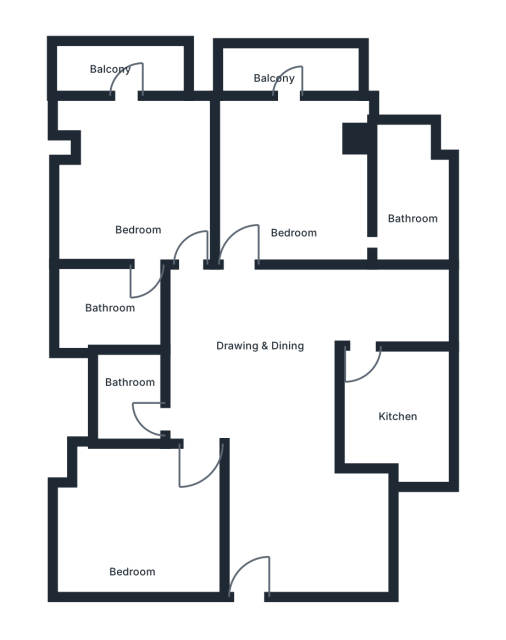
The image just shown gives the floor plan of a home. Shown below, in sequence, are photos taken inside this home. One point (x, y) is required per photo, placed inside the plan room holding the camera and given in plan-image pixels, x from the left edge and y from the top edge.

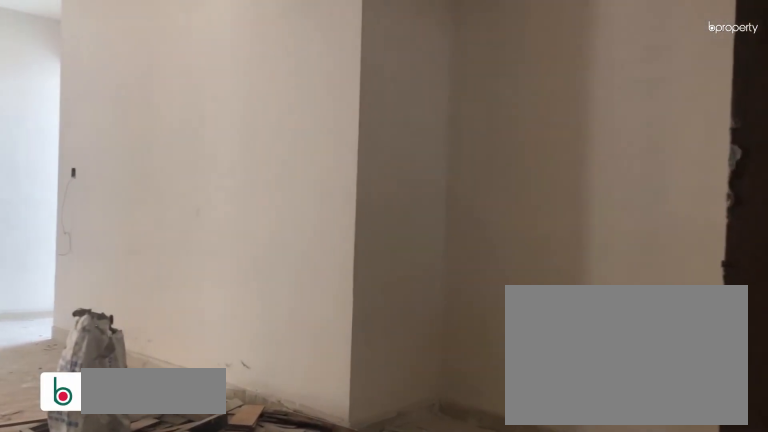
(255, 393)
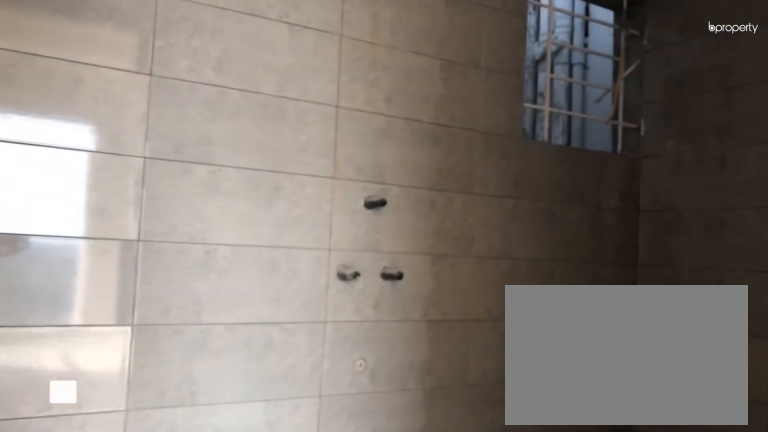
(85, 323)
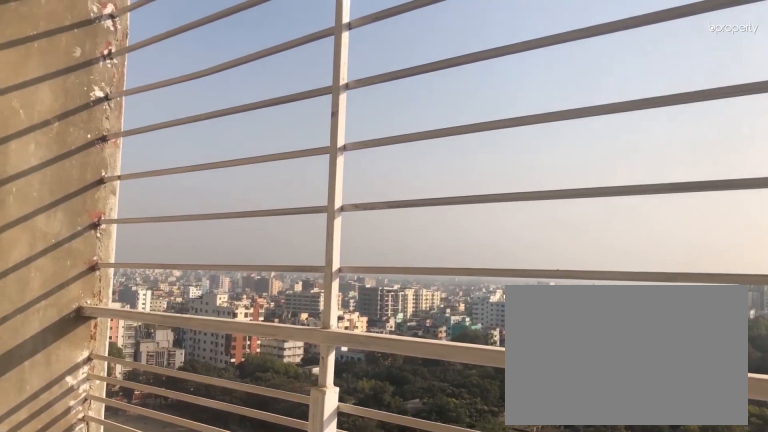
(122, 65)
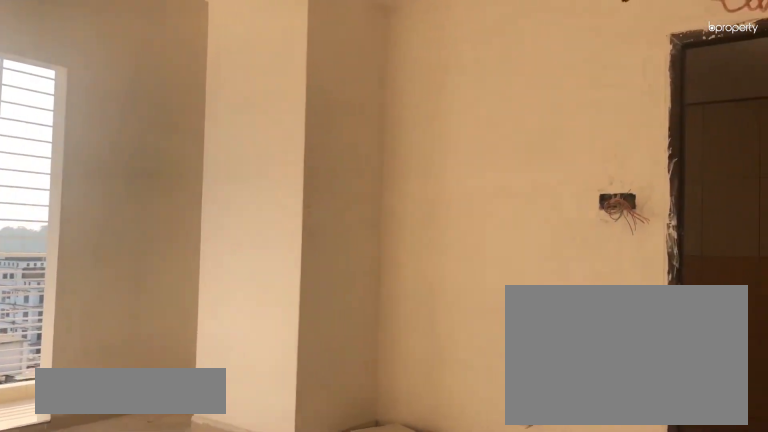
(285, 199)
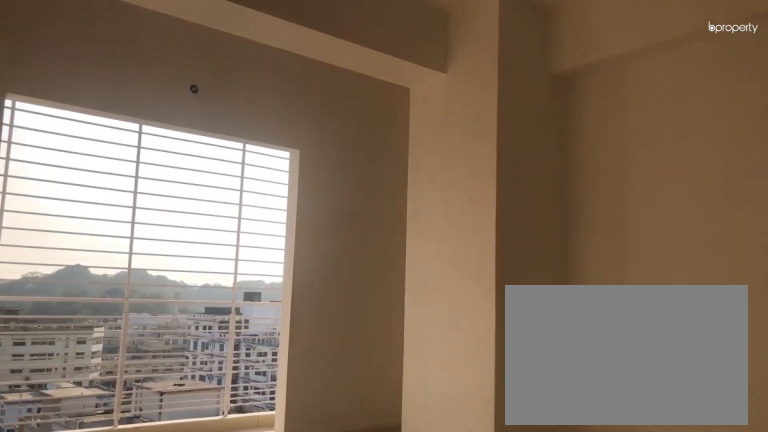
(285, 200)
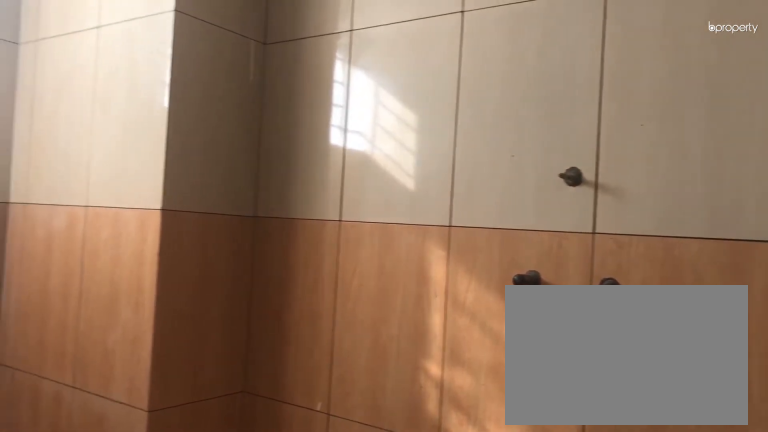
(404, 195)
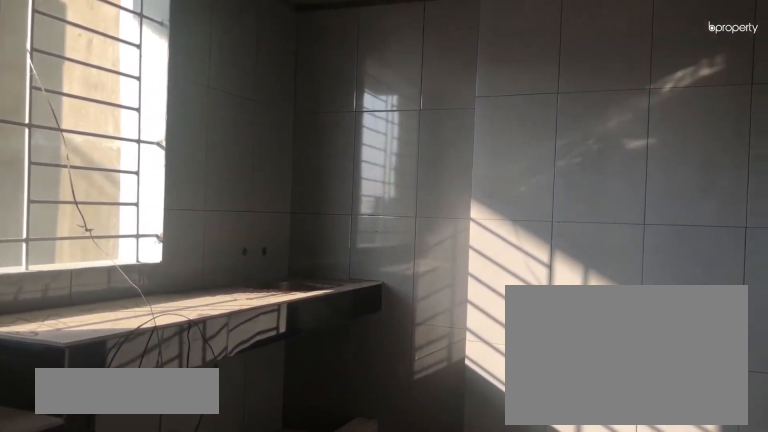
(395, 403)
